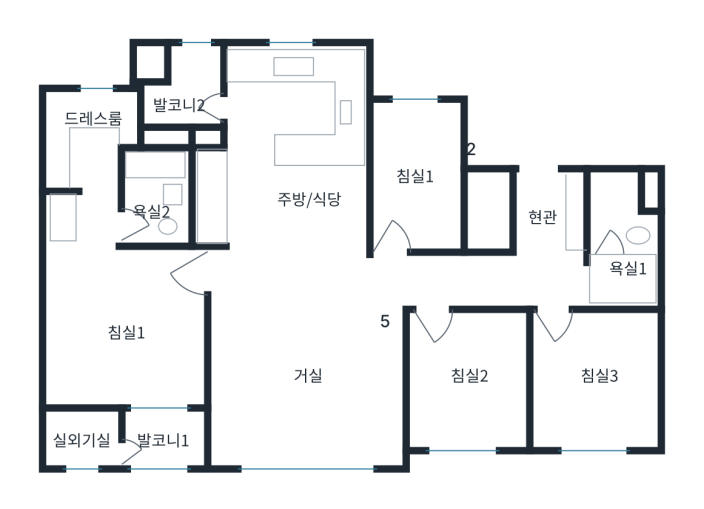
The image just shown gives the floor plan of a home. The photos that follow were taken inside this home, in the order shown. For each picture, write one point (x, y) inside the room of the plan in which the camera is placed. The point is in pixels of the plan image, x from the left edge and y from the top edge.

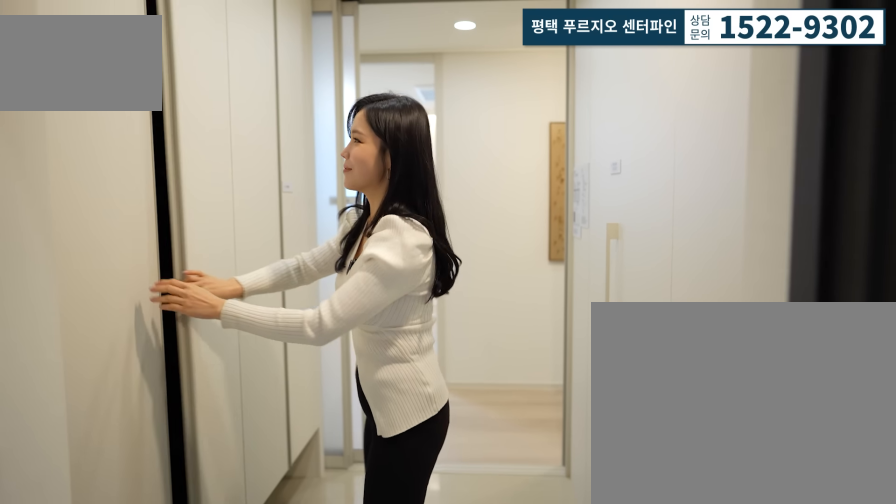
(531, 196)
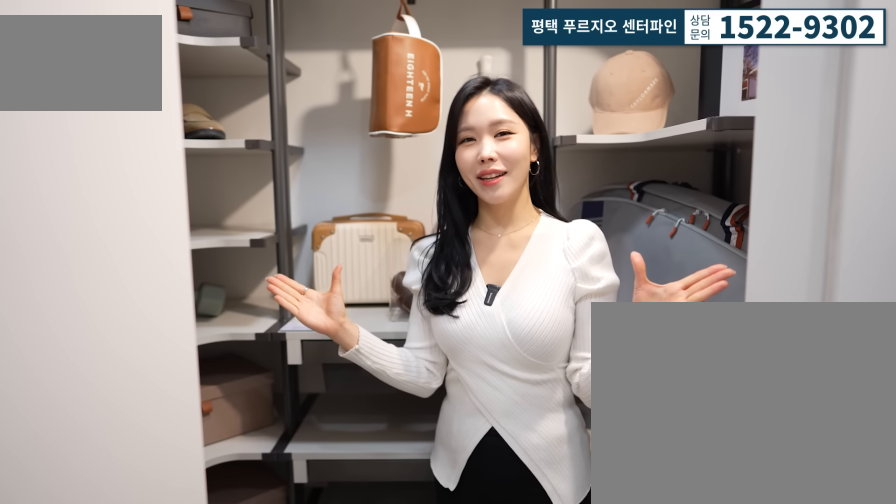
(533, 209)
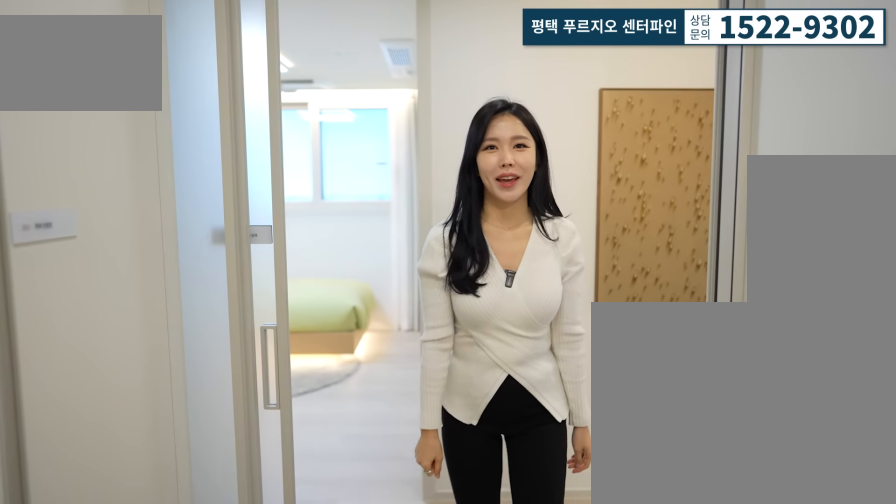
(532, 209)
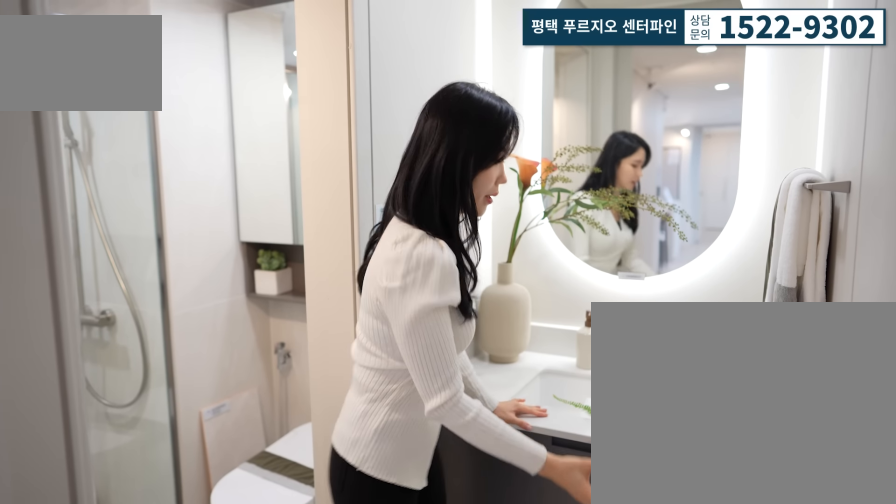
(612, 262)
